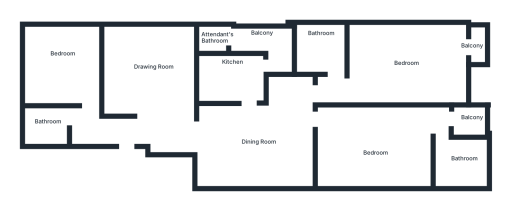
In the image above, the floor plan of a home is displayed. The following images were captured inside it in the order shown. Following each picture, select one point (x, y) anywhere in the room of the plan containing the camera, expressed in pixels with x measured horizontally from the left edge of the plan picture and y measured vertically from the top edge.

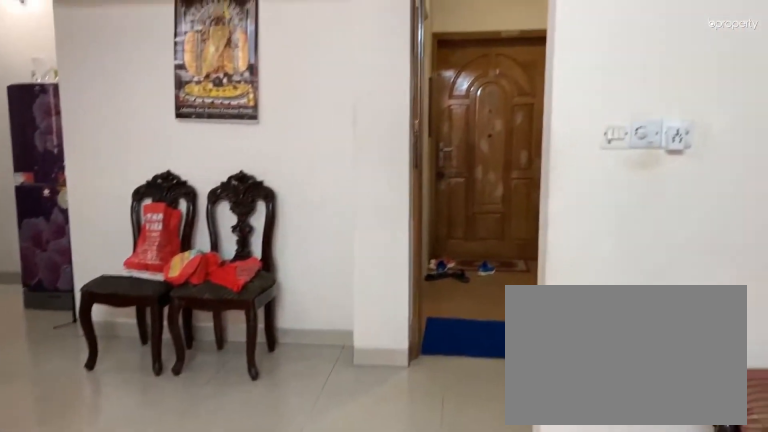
(150, 81)
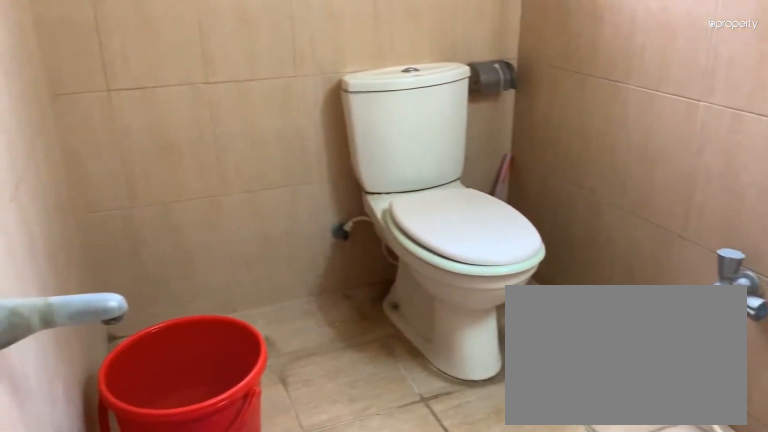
(459, 160)
